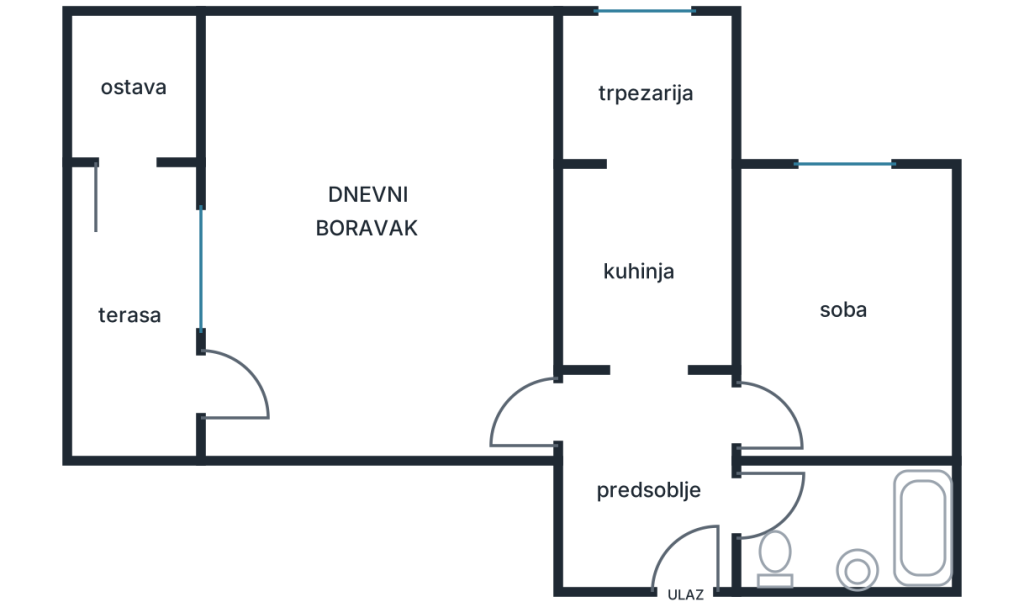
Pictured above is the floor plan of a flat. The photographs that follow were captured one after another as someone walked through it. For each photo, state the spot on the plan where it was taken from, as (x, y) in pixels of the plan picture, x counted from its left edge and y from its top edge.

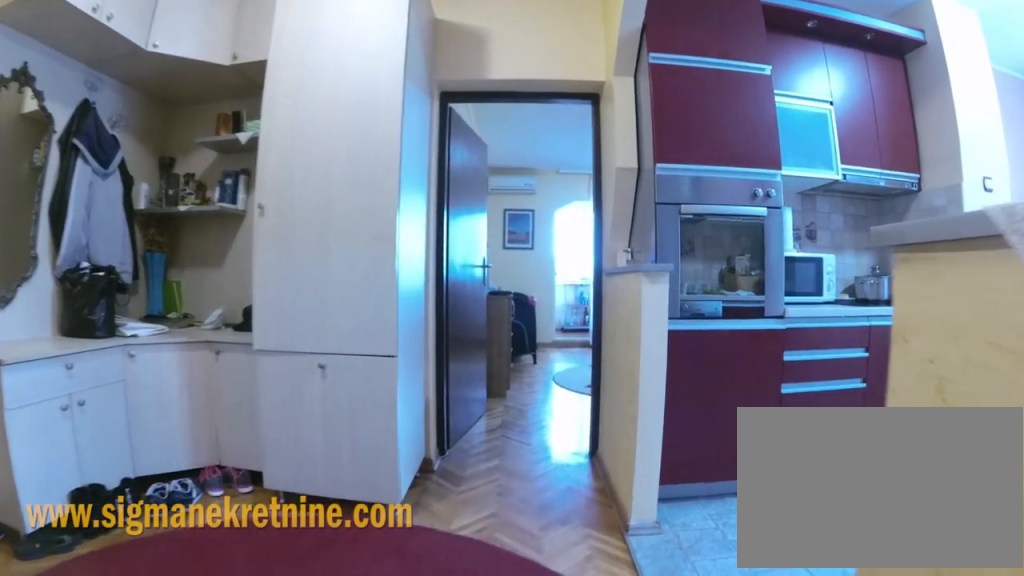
(724, 415)
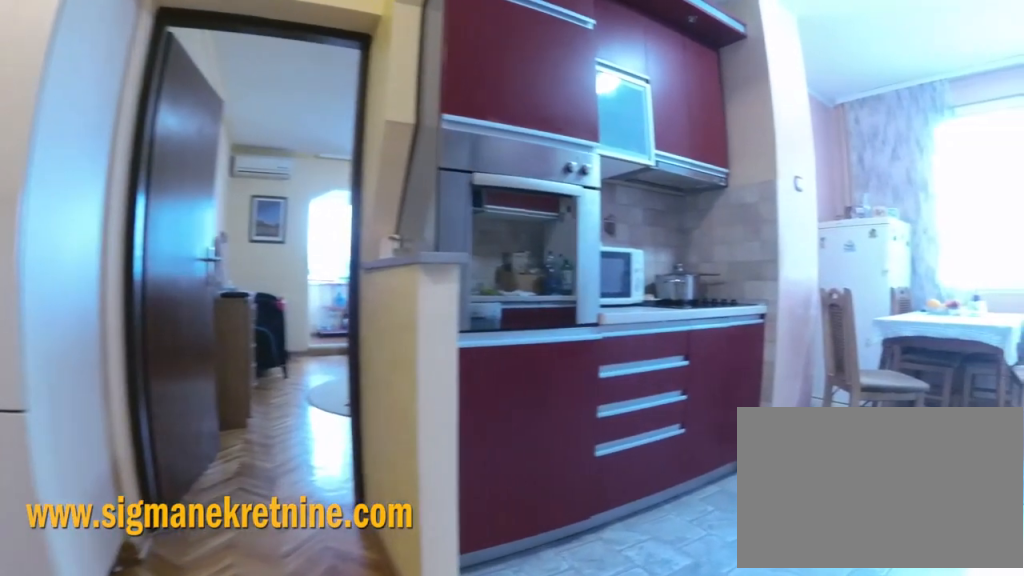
(680, 421)
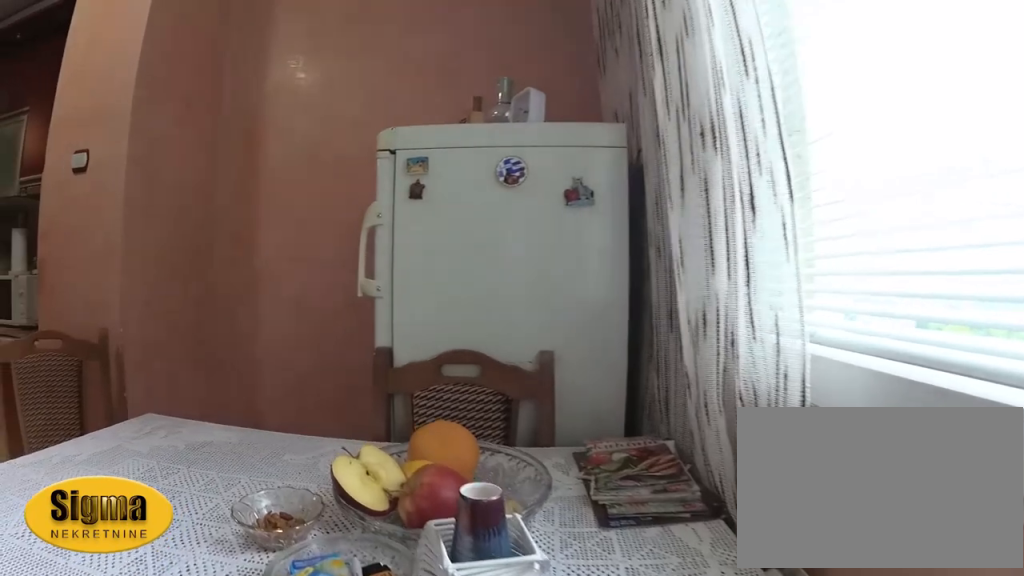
(687, 59)
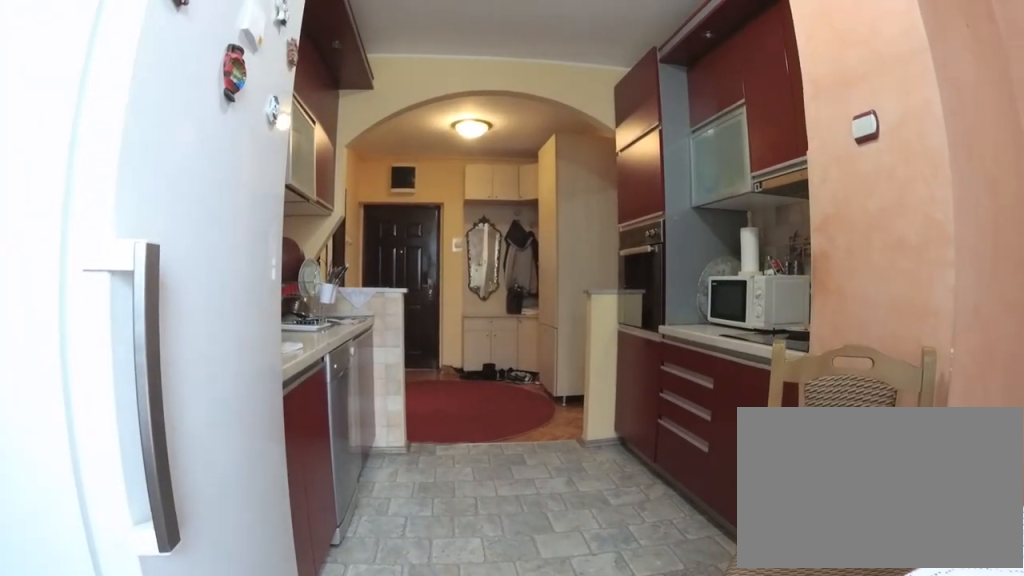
(645, 61)
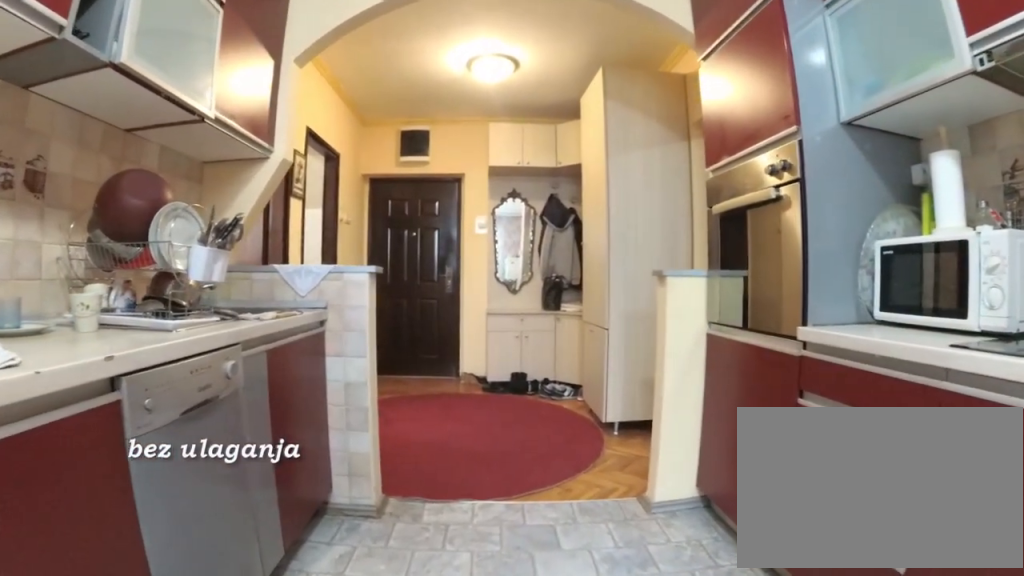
(646, 160)
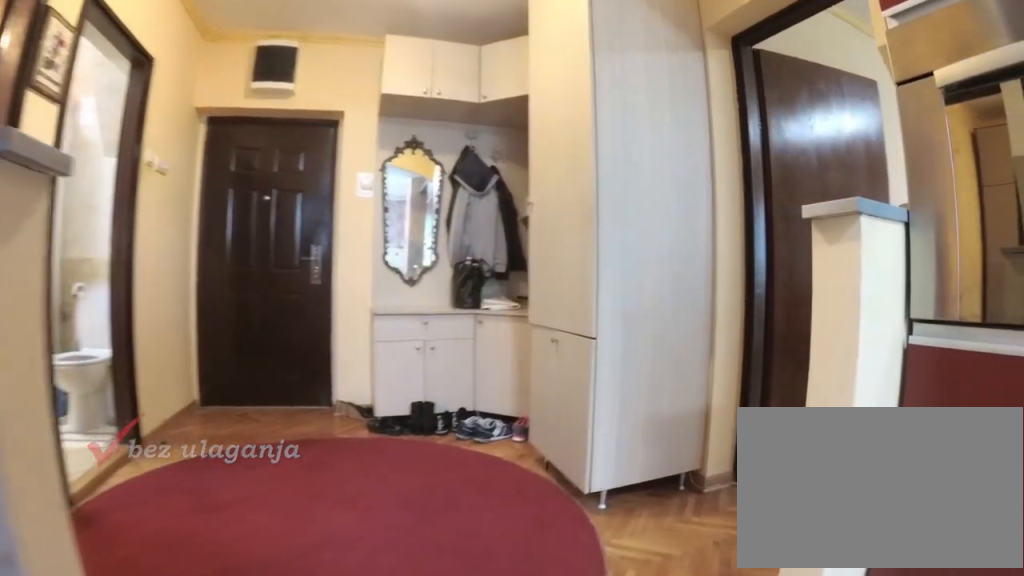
(647, 293)
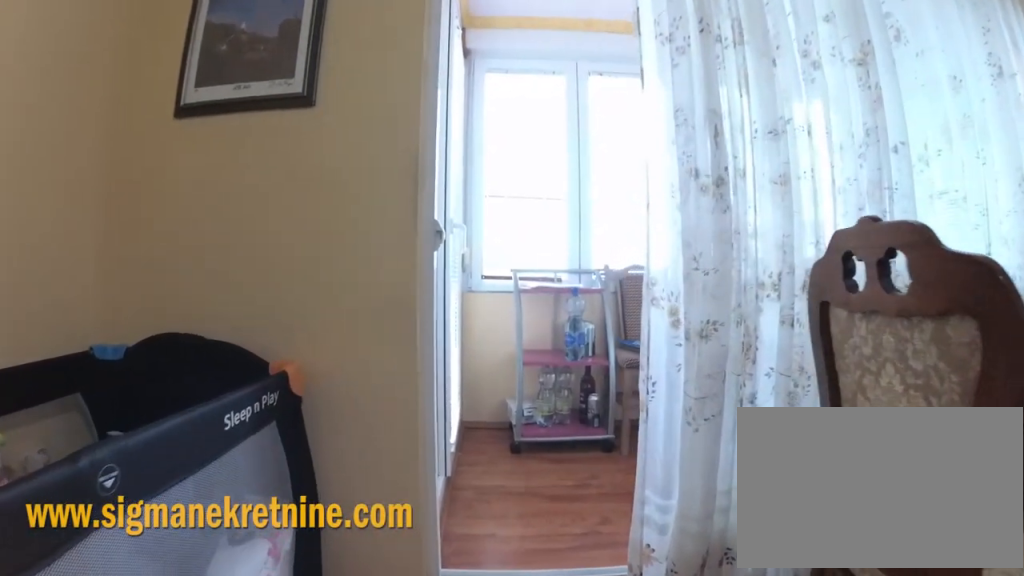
(343, 377)
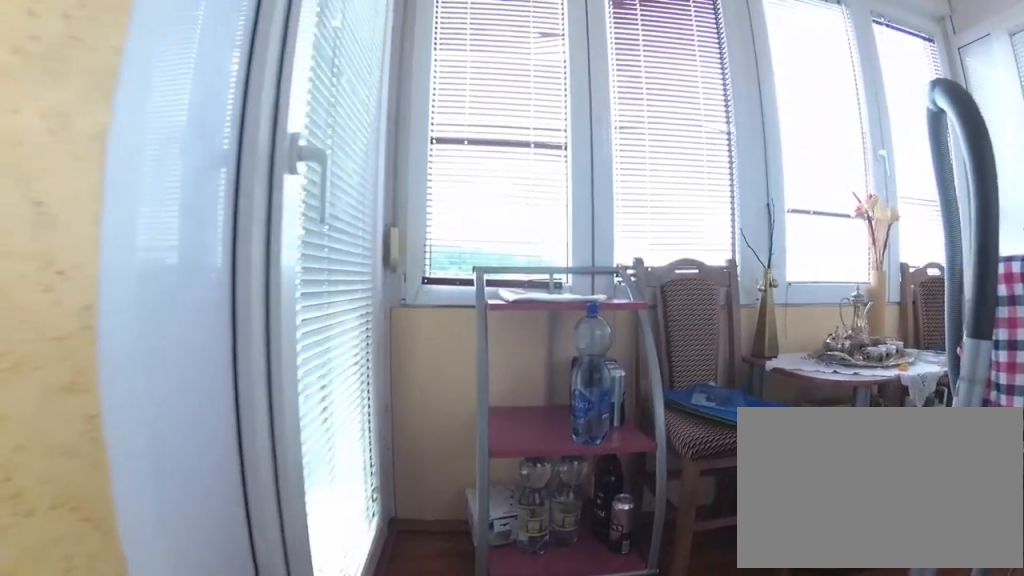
(229, 383)
